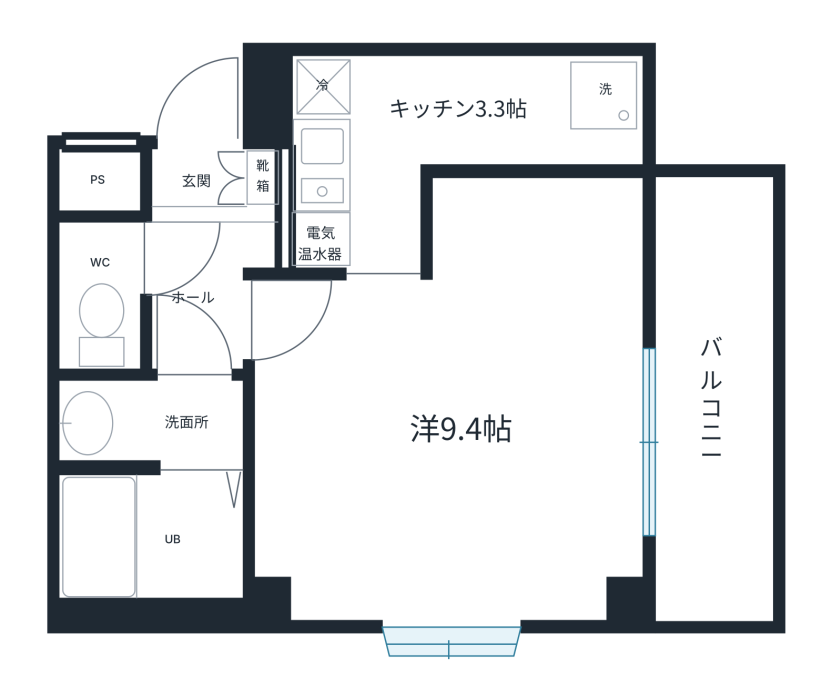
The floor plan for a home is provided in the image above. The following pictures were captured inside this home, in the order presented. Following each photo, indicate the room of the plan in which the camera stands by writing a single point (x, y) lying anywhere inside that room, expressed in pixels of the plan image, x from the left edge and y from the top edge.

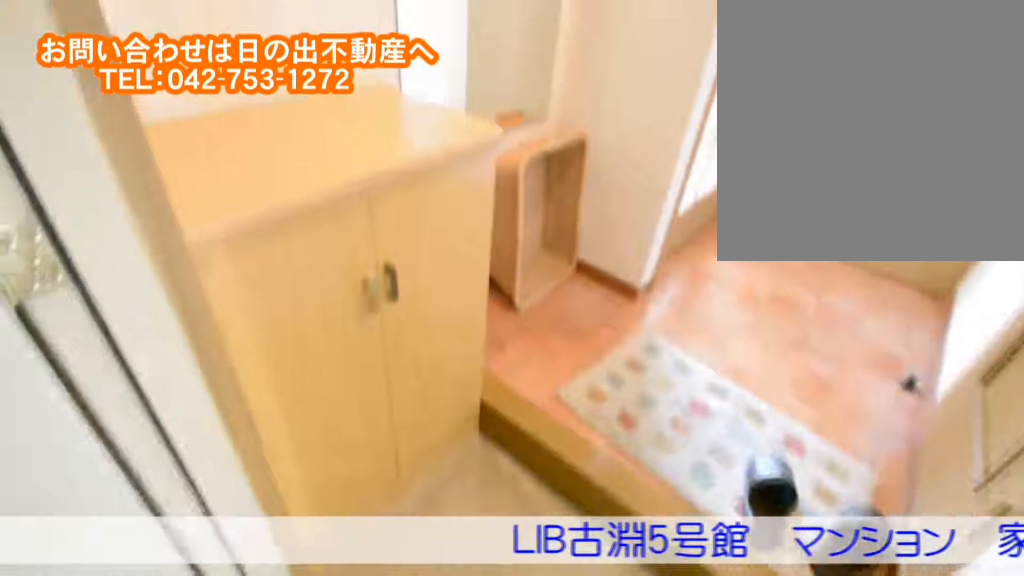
(207, 222)
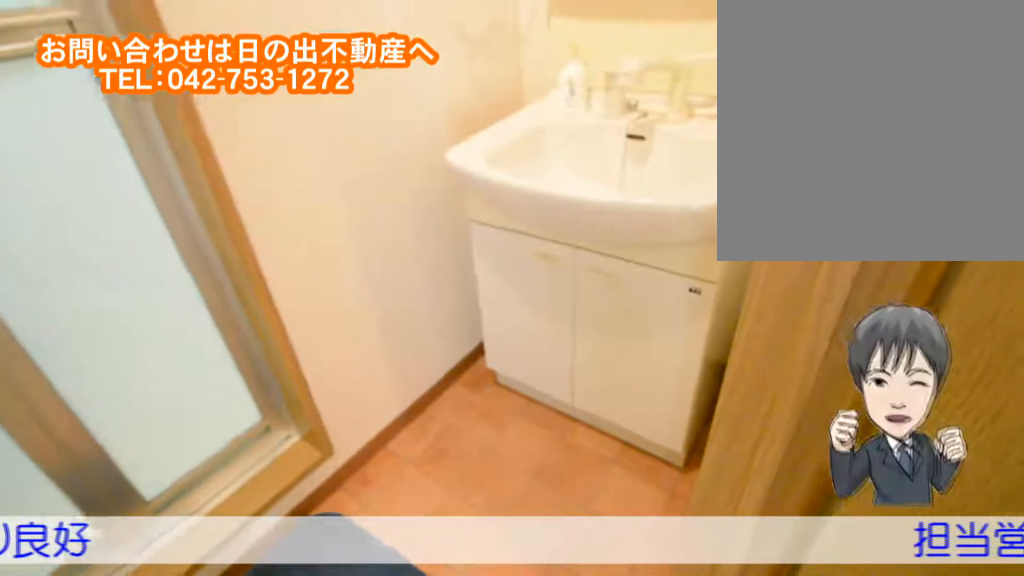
(144, 424)
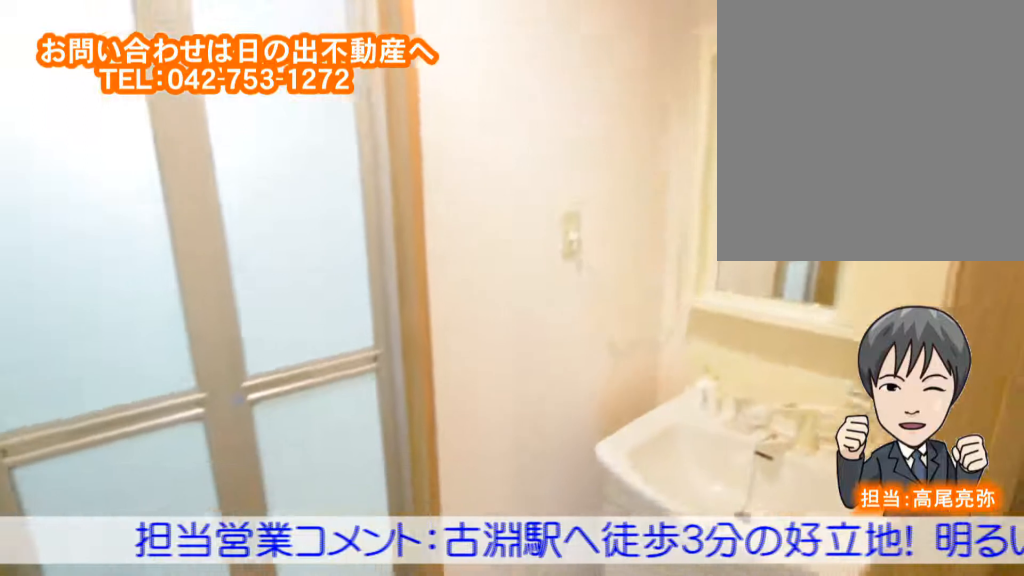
(144, 424)
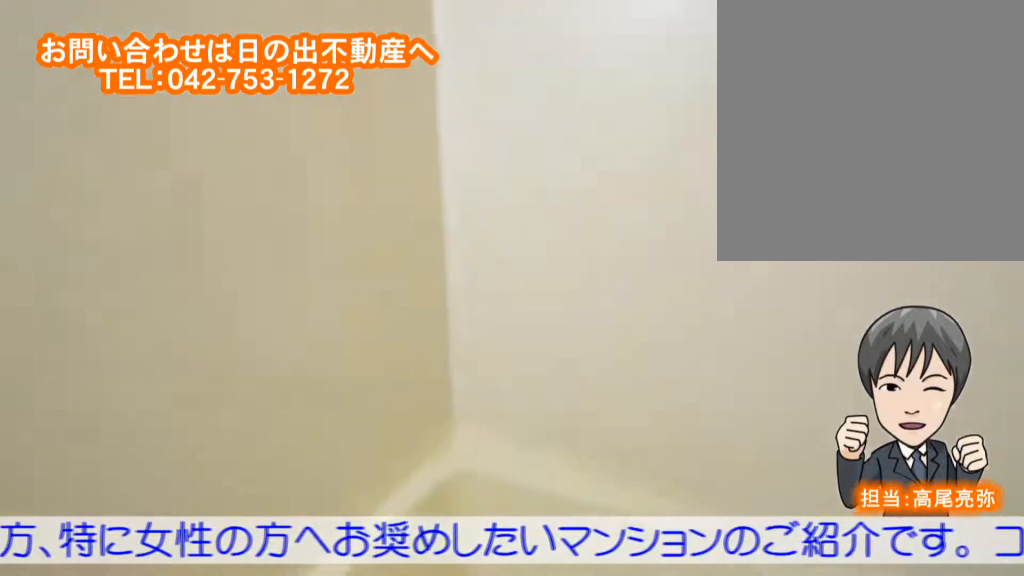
(137, 530)
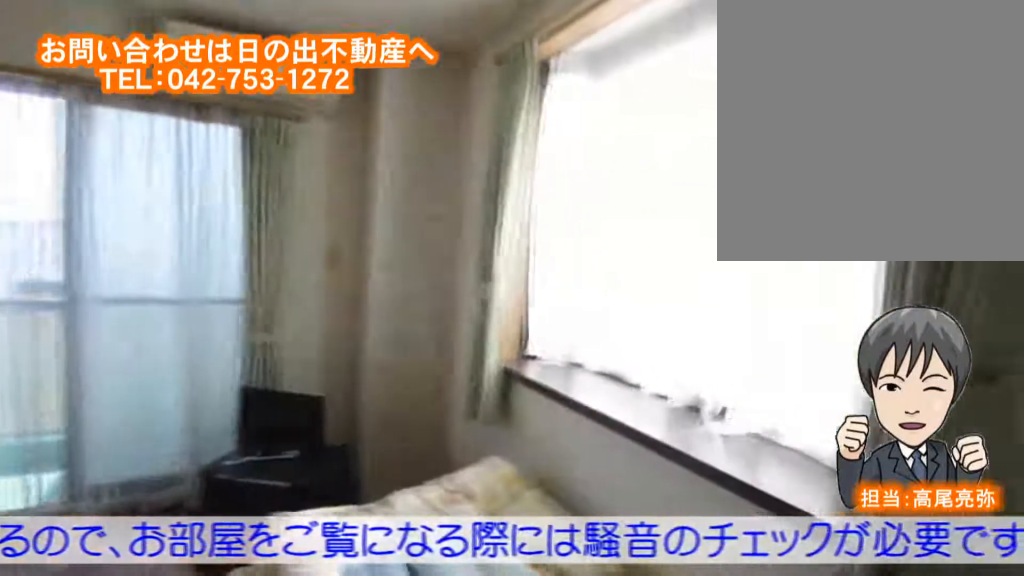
(471, 476)
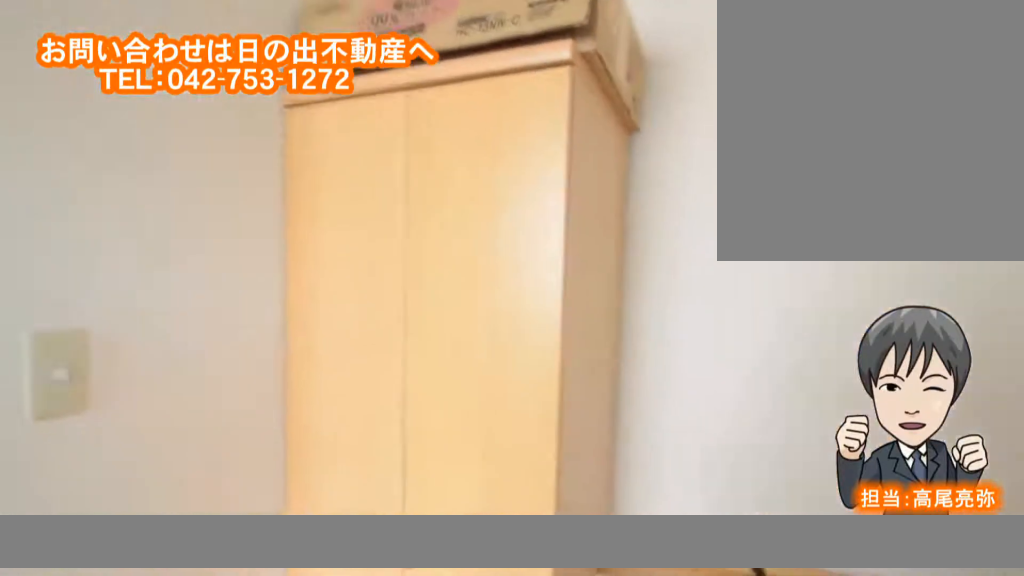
(471, 476)
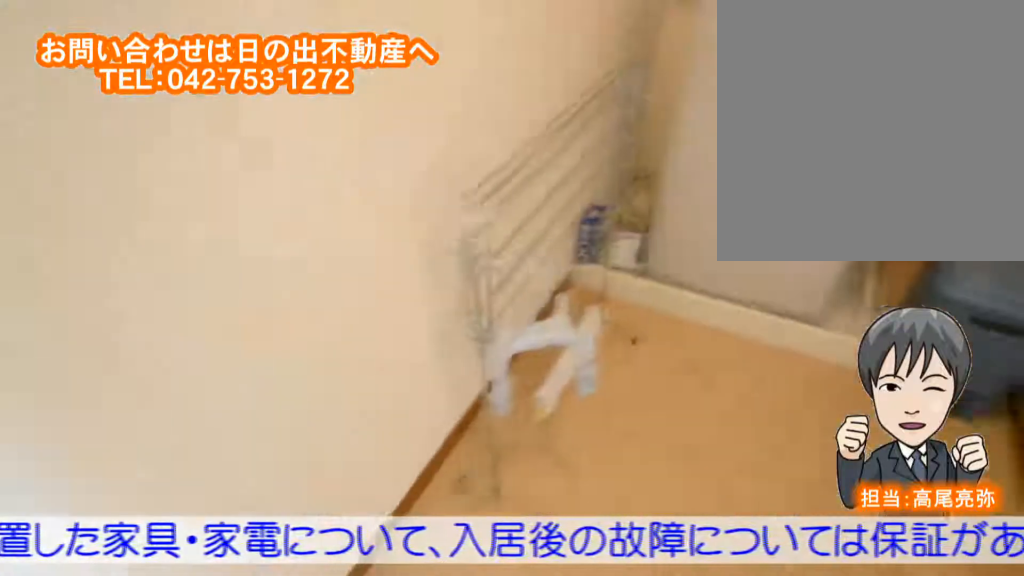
(415, 122)
